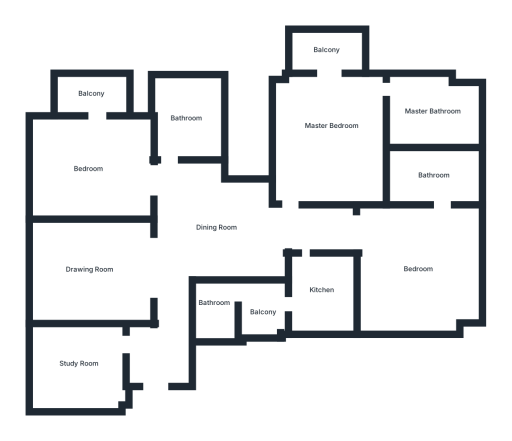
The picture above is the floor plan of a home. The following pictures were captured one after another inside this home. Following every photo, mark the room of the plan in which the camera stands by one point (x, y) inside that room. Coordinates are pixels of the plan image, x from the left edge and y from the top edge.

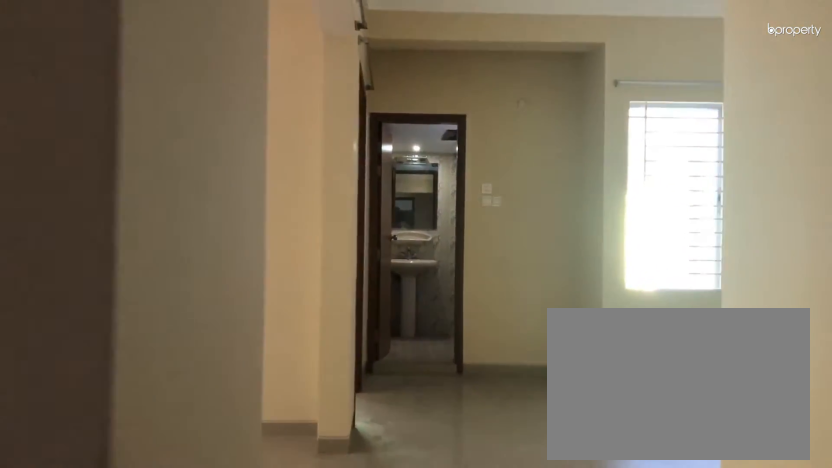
(165, 350)
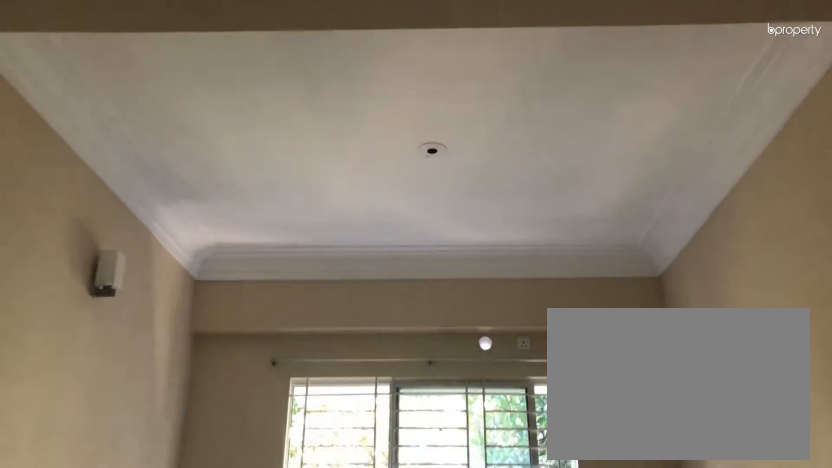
(90, 269)
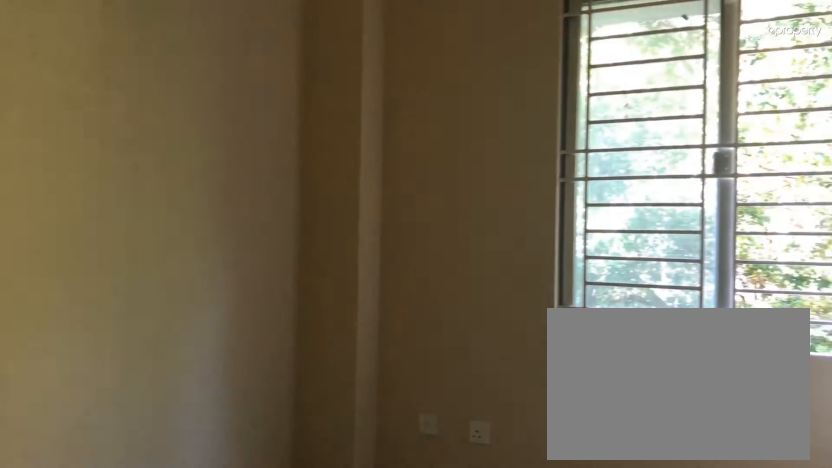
(78, 362)
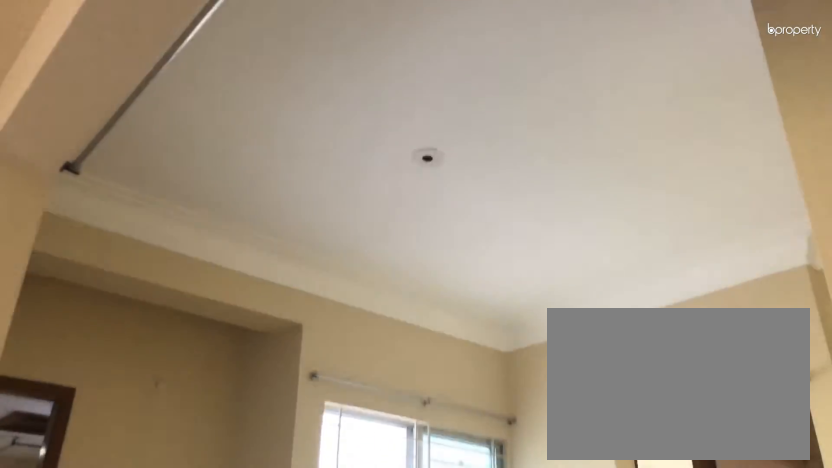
(216, 227)
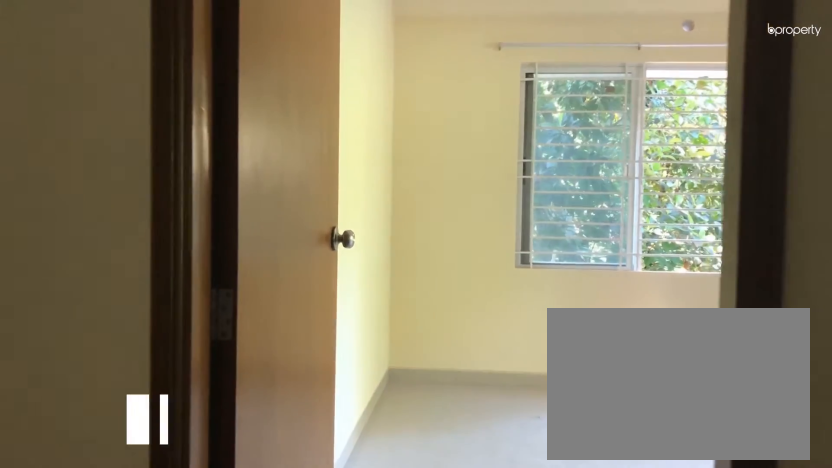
(88, 169)
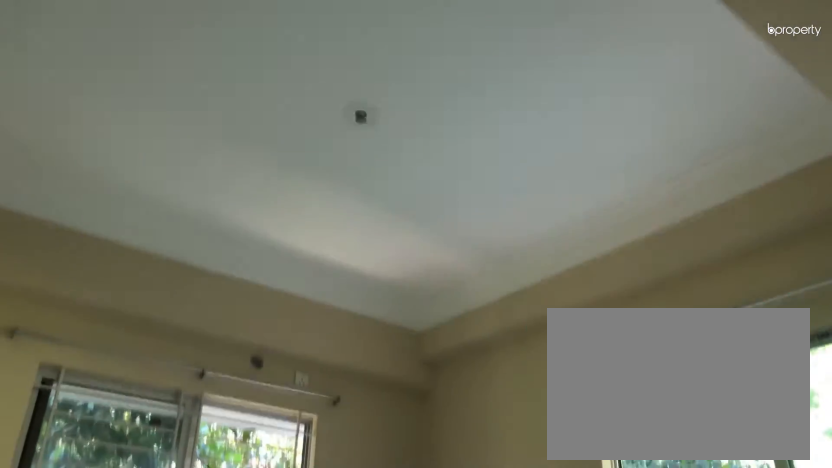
(88, 169)
